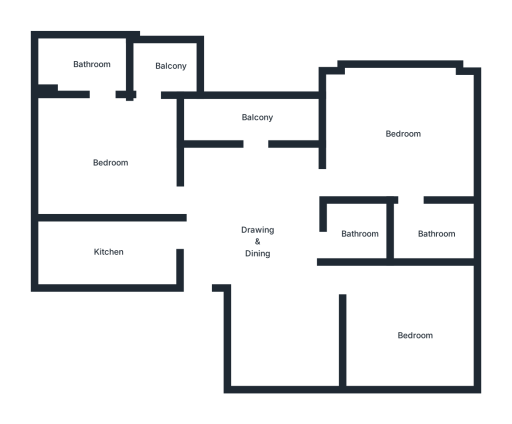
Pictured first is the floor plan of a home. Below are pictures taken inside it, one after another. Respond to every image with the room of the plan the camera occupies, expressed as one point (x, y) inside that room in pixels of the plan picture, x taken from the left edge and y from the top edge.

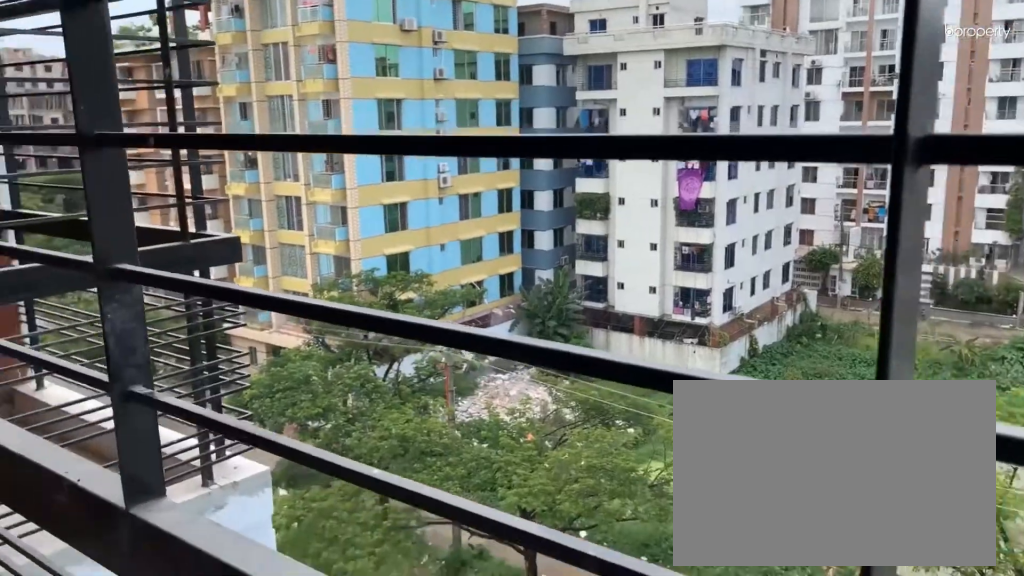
(257, 121)
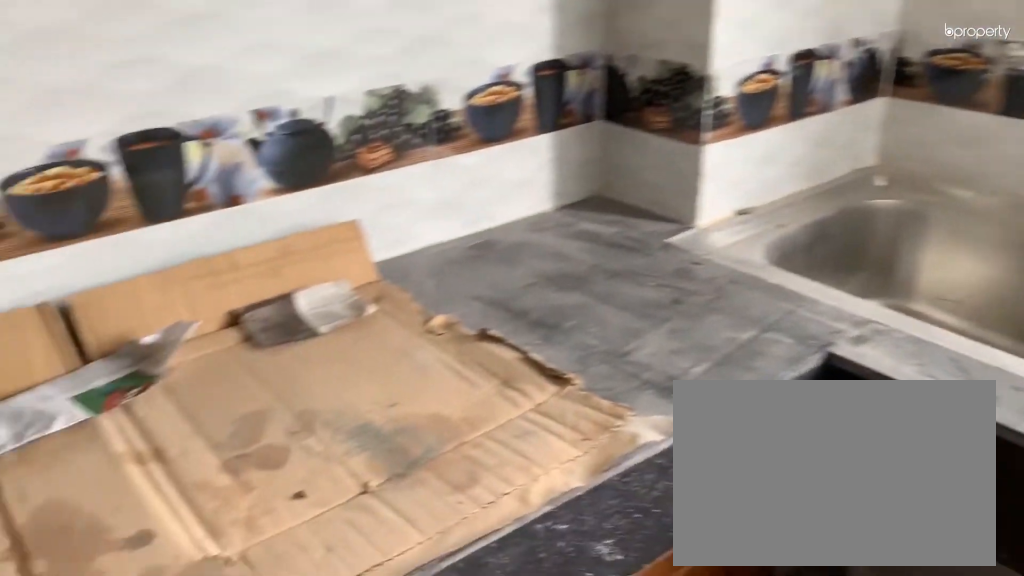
(108, 251)
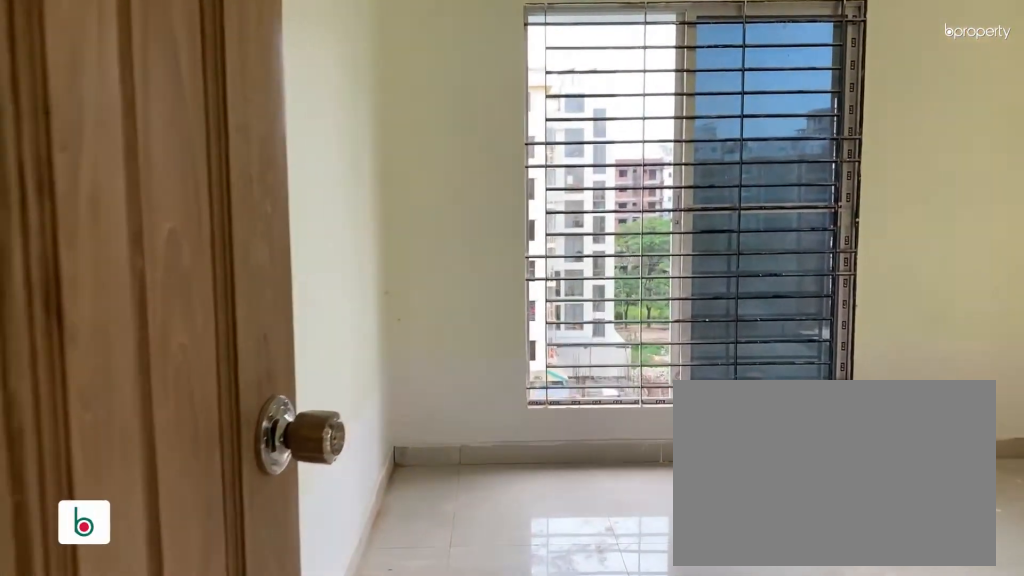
(111, 164)
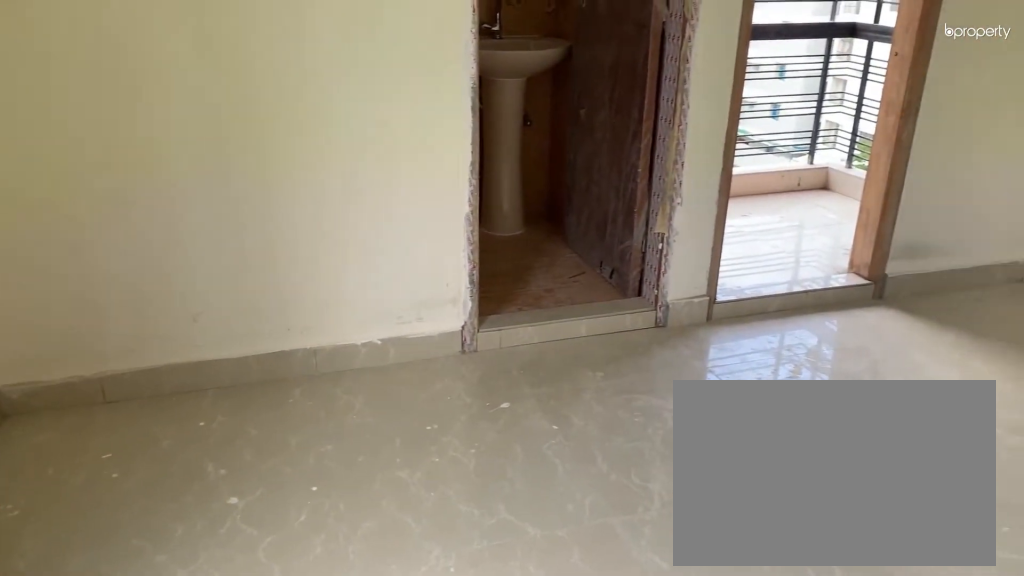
(111, 164)
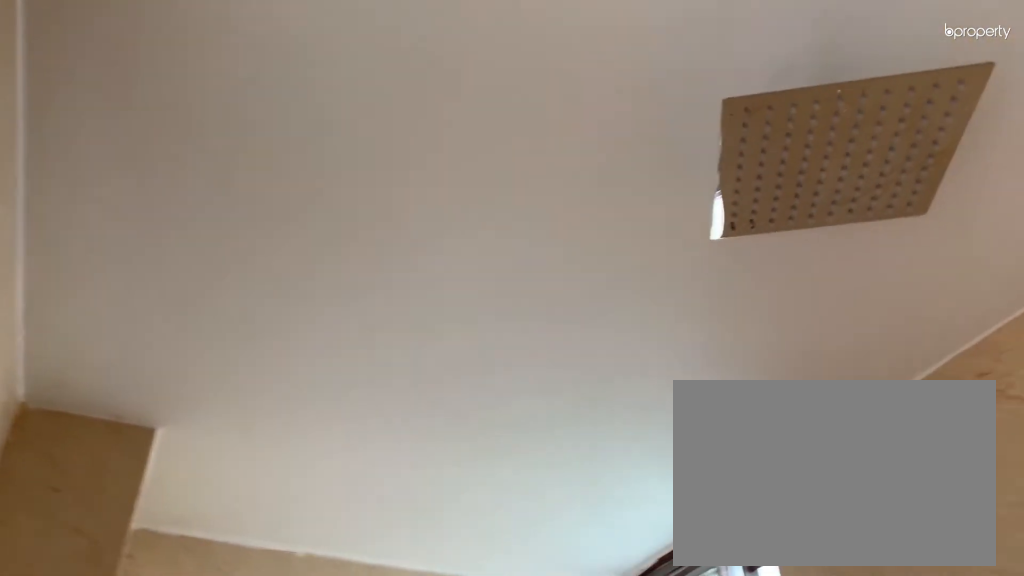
(91, 65)
